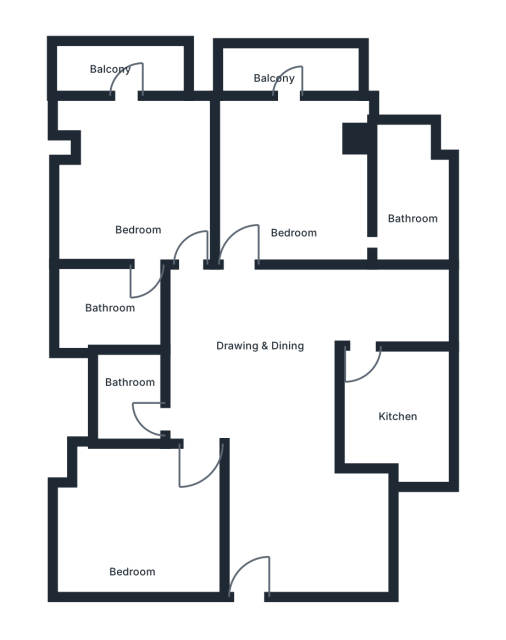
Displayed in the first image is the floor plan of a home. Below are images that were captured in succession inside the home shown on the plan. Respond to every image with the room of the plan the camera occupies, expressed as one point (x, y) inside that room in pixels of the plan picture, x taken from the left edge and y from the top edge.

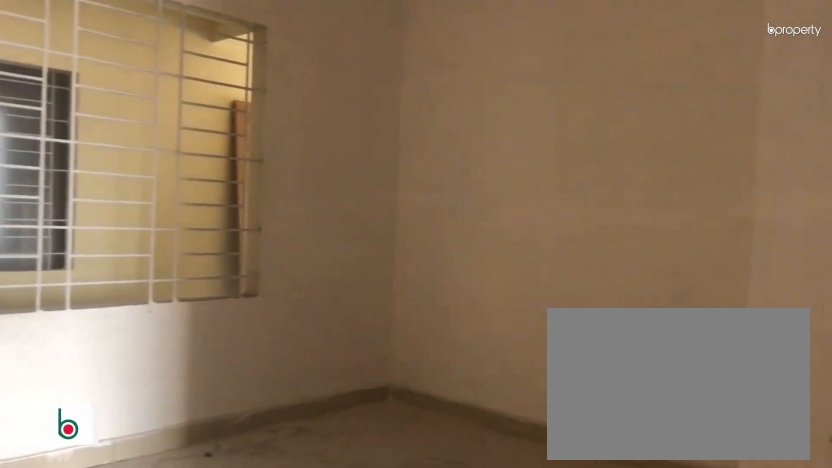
(137, 548)
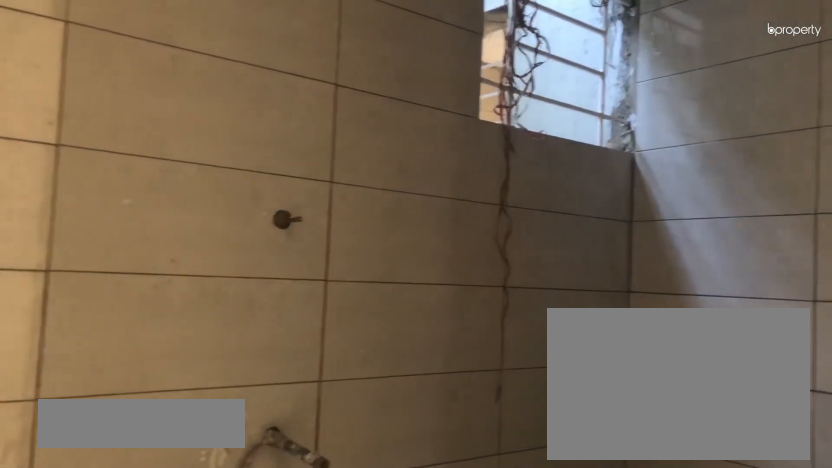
(136, 377)
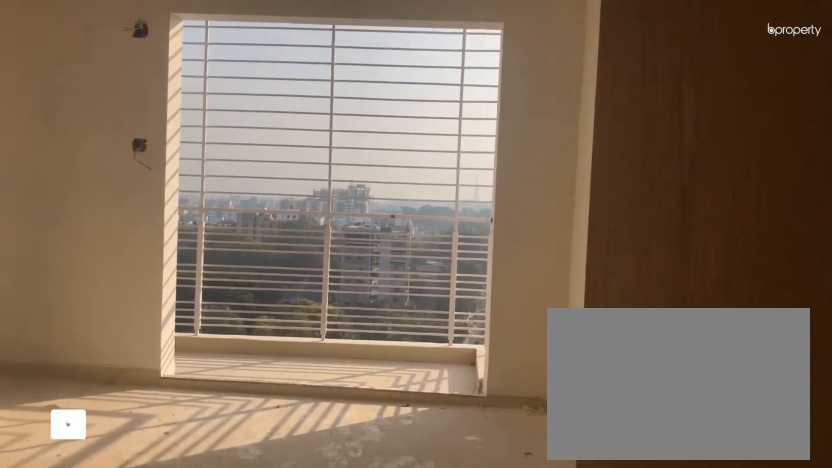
(136, 185)
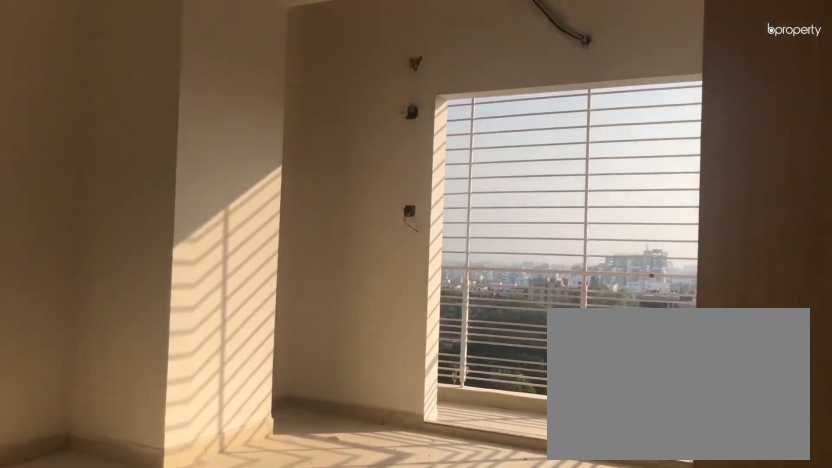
(137, 185)
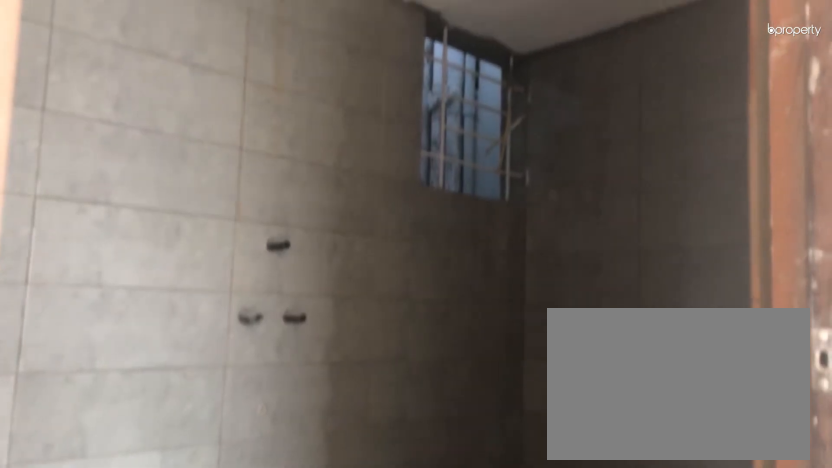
(85, 323)
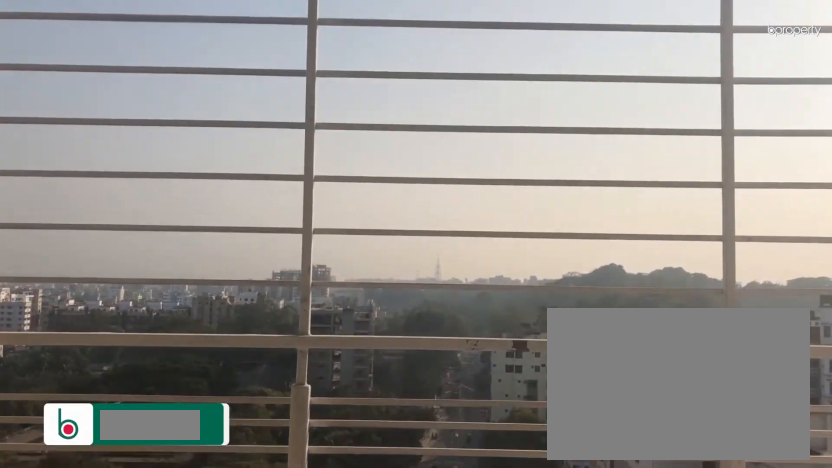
(122, 65)
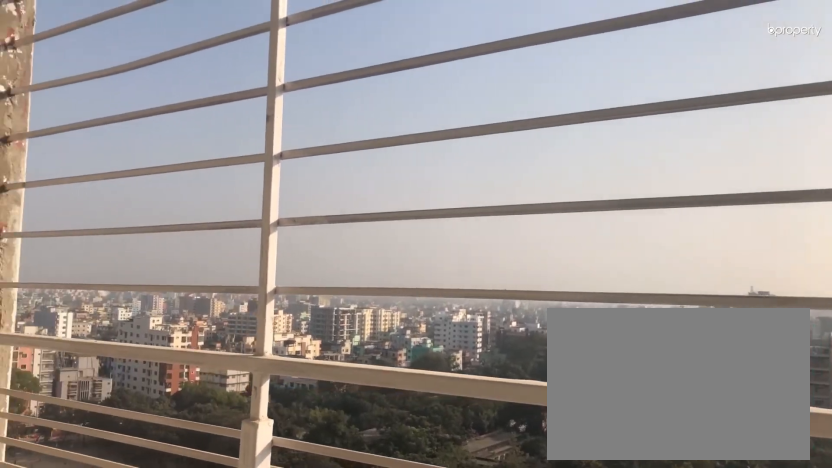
(122, 65)
